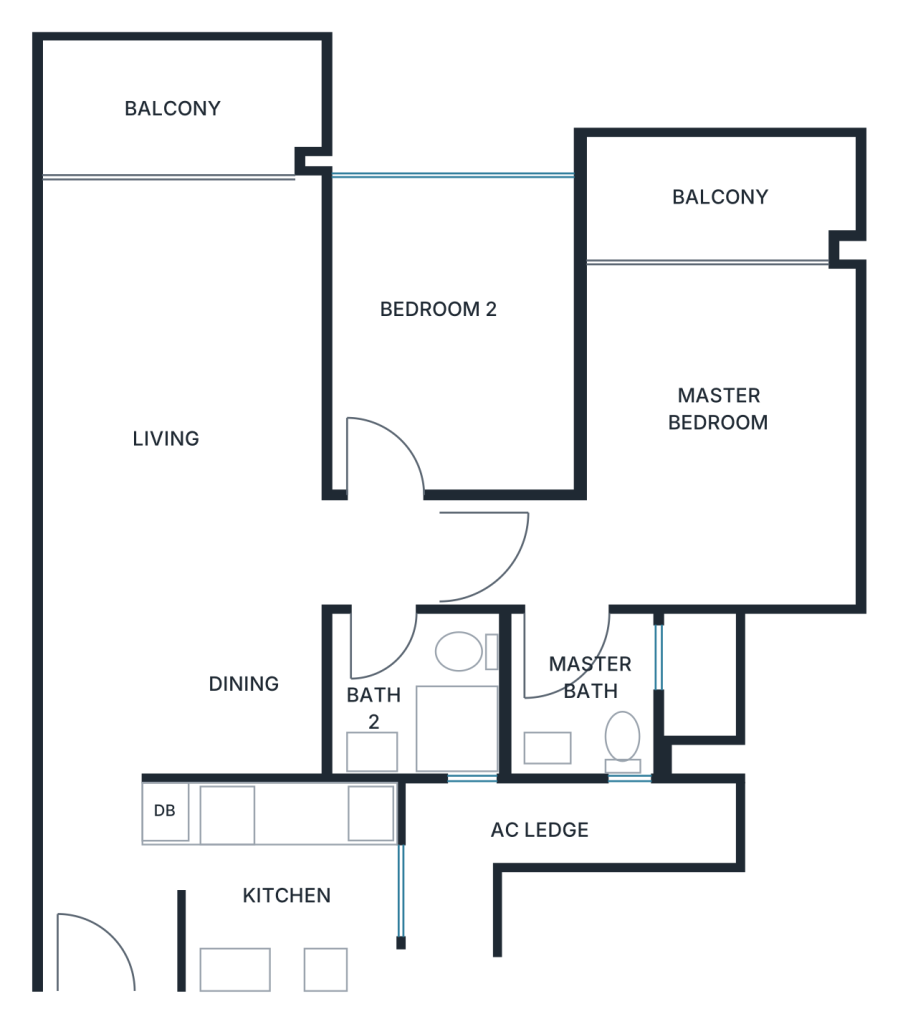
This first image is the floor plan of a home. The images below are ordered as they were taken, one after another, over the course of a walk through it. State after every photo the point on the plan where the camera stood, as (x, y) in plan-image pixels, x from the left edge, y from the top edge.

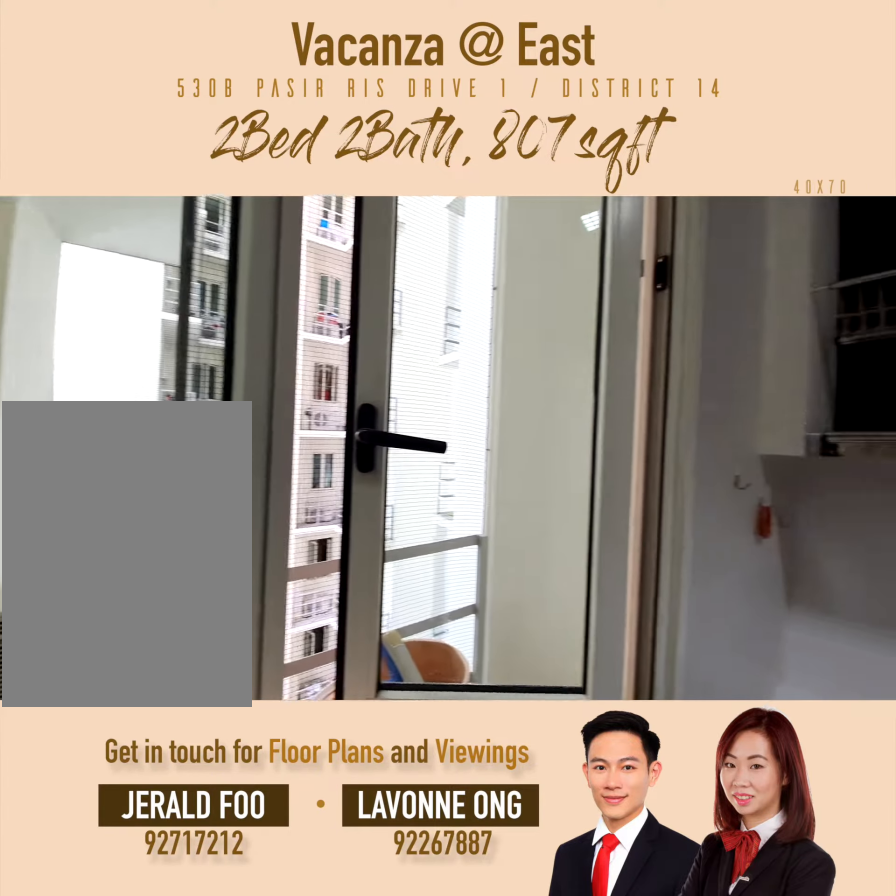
(363, 882)
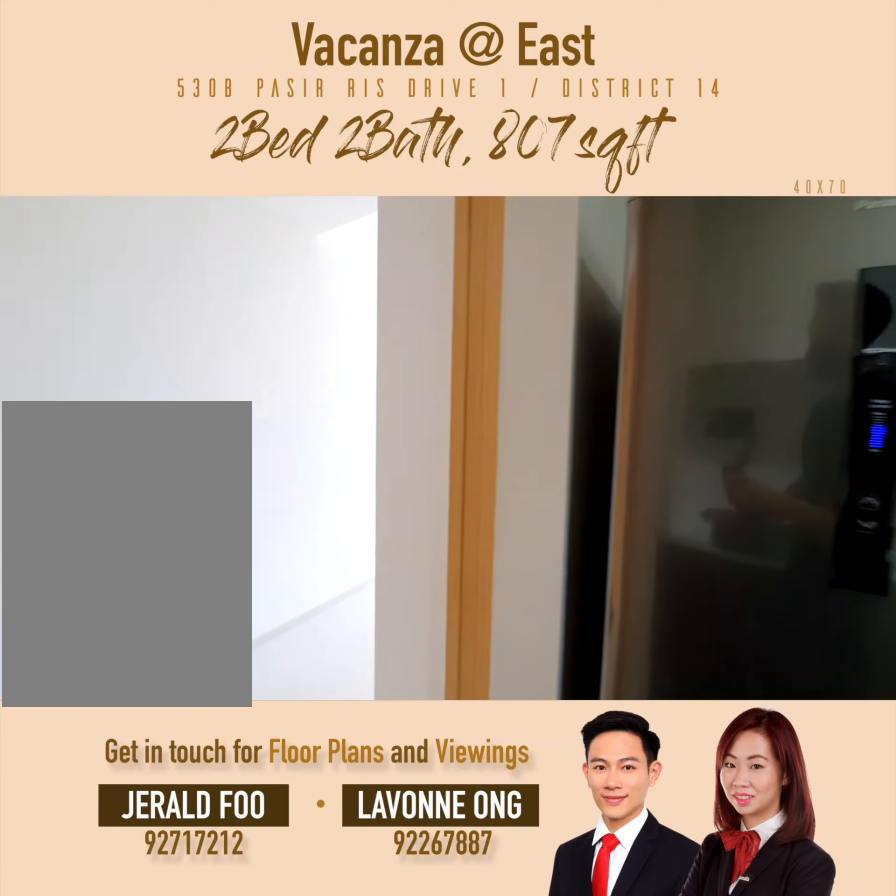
(208, 892)
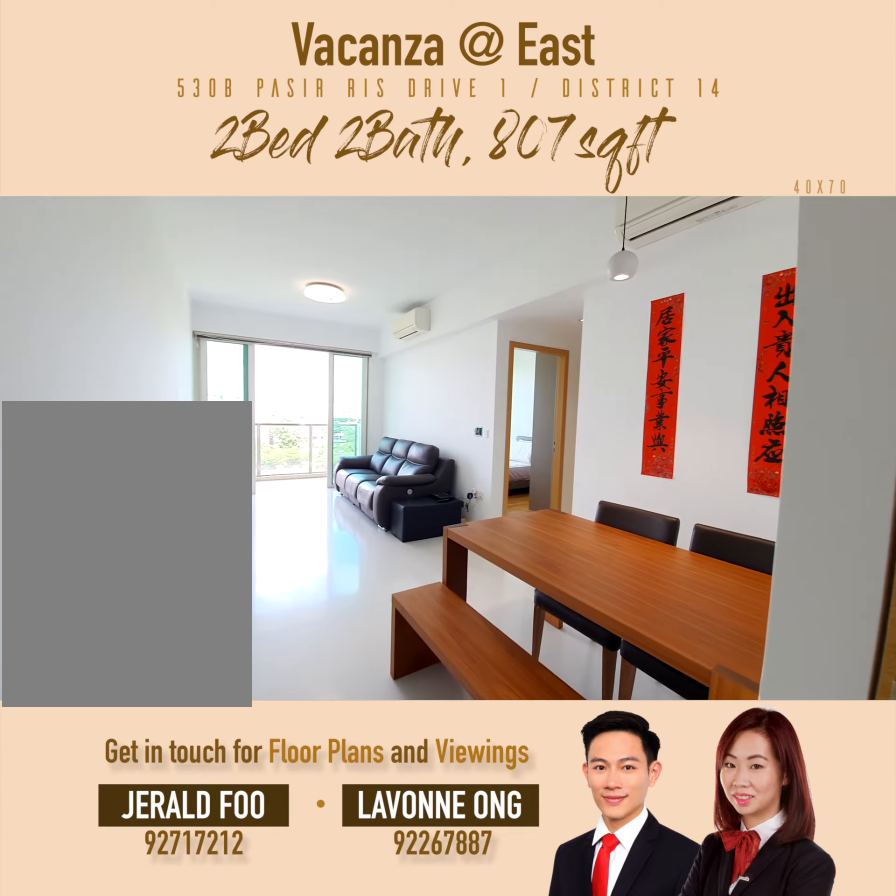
(100, 769)
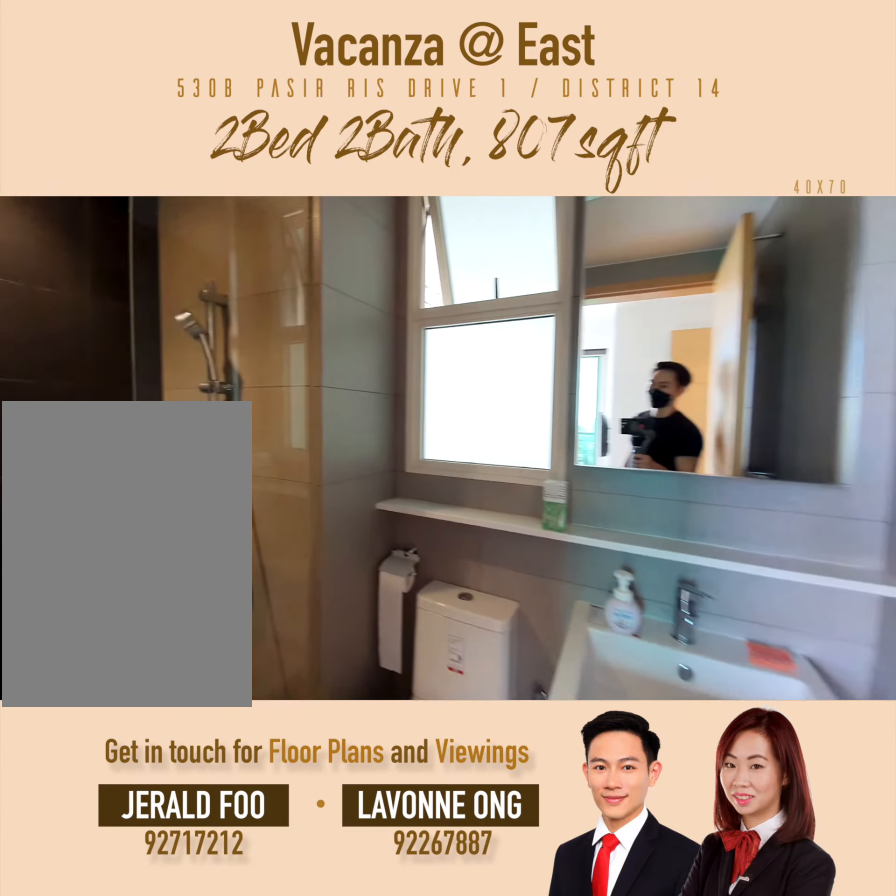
(556, 639)
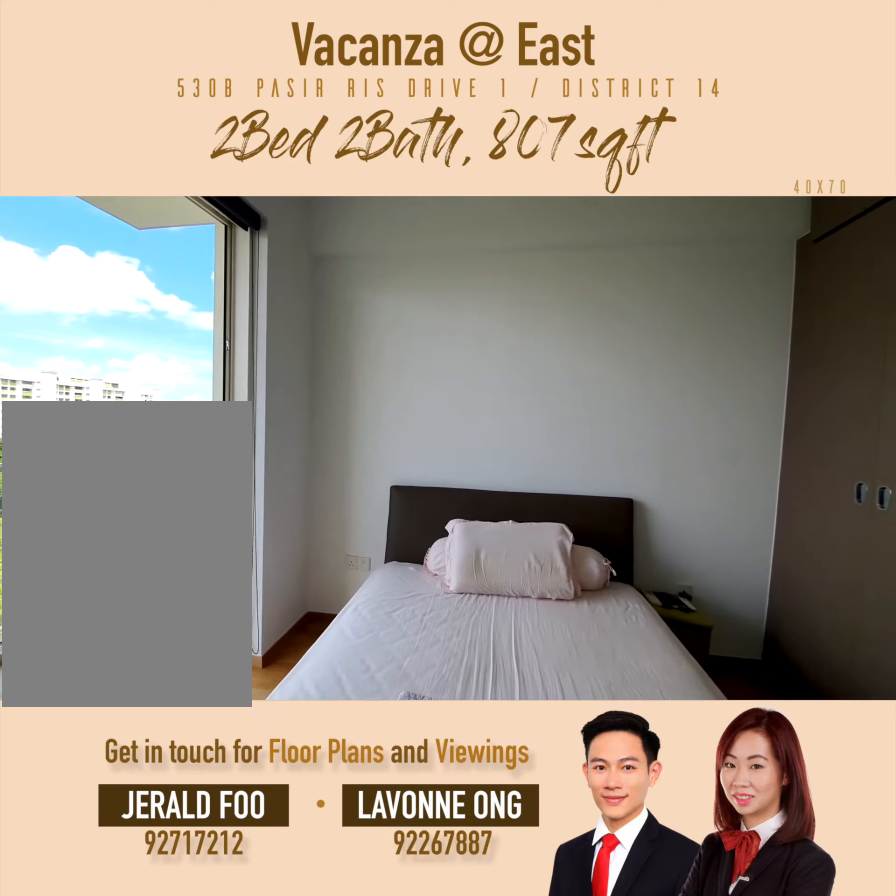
(623, 350)
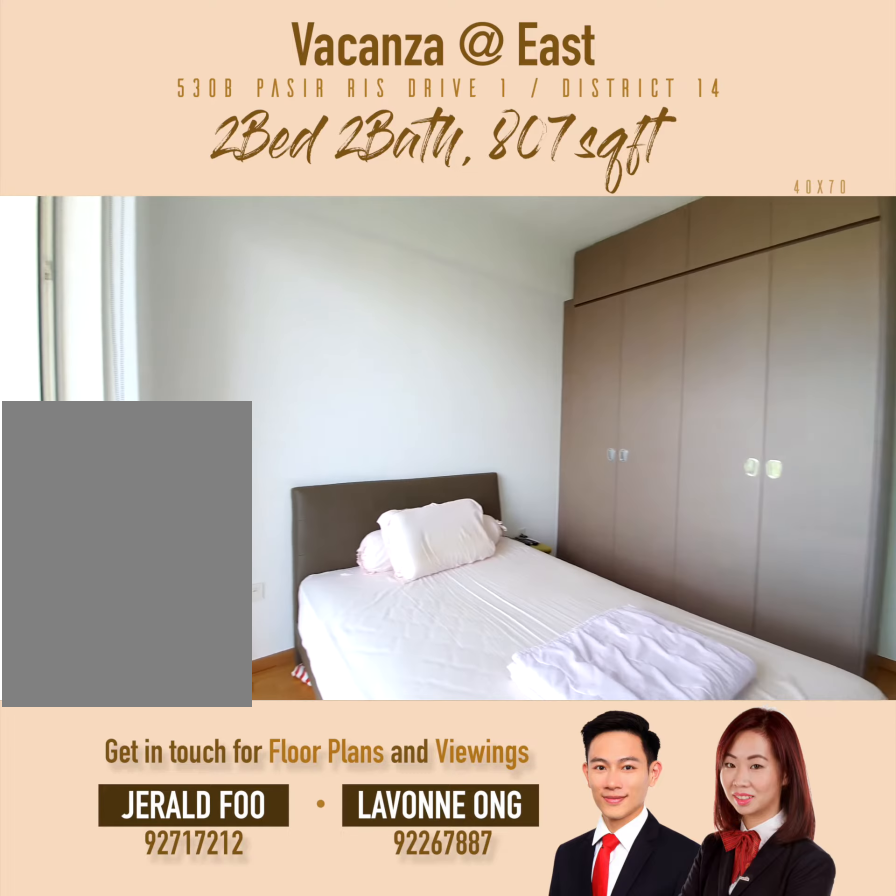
(663, 291)
